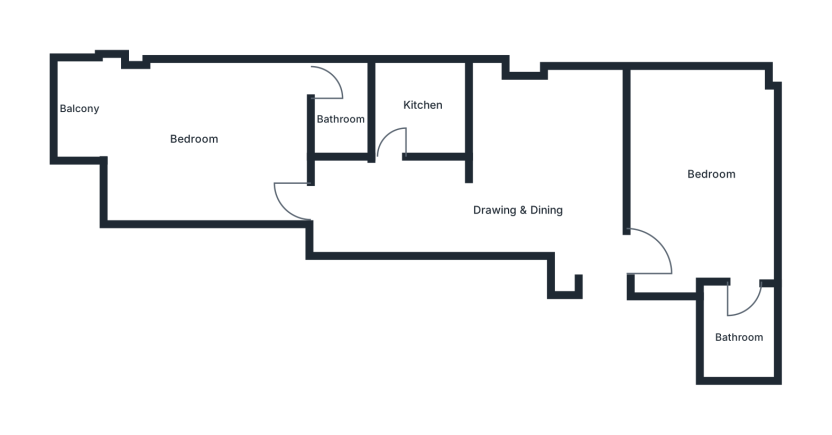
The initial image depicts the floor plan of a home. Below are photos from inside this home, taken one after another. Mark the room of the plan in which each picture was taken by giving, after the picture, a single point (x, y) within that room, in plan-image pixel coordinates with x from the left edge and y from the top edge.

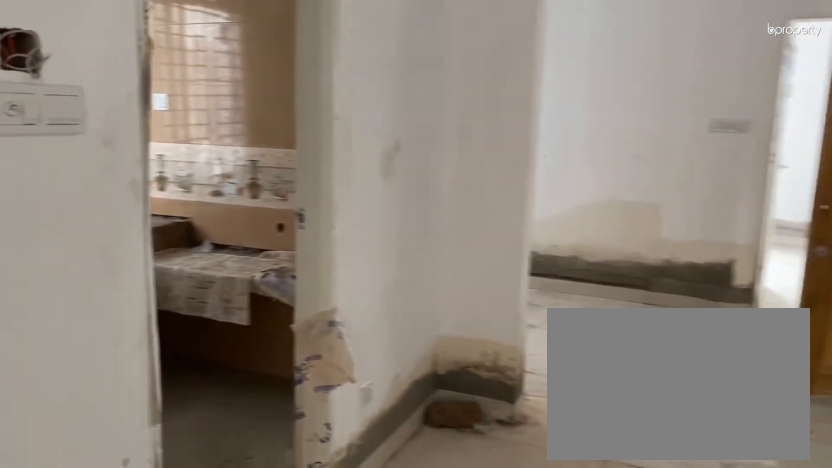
(429, 207)
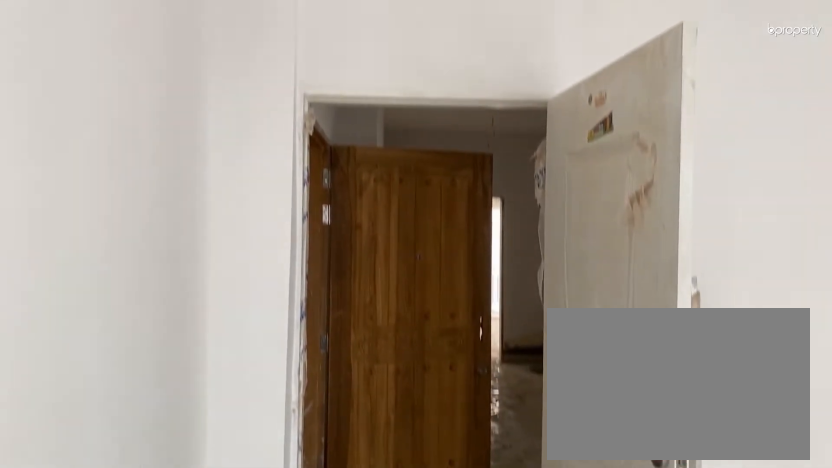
(701, 182)
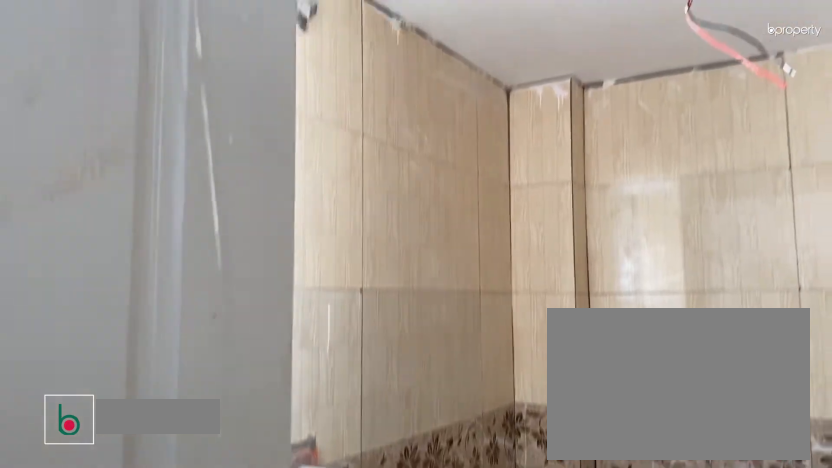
(736, 331)
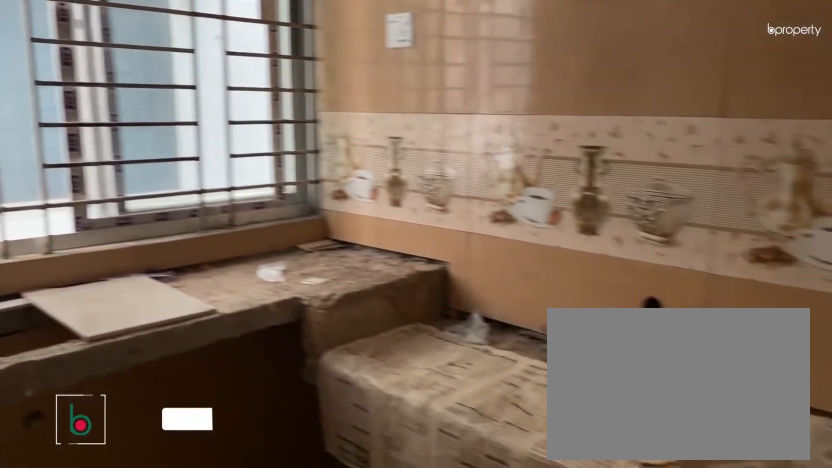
(422, 108)
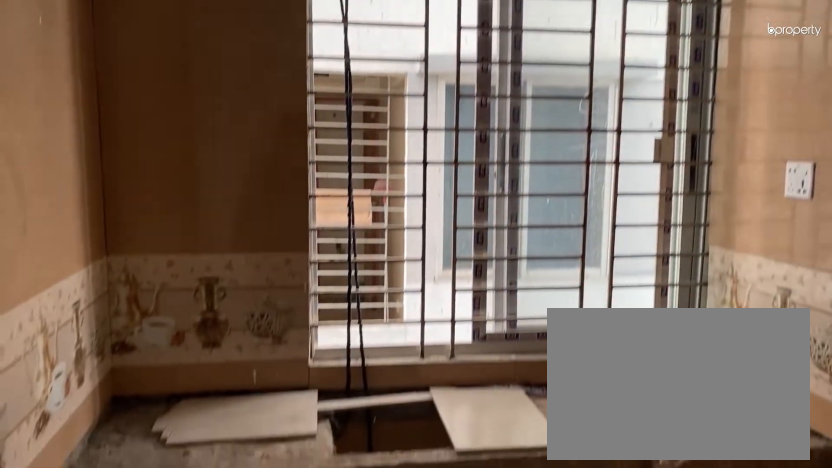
(422, 108)
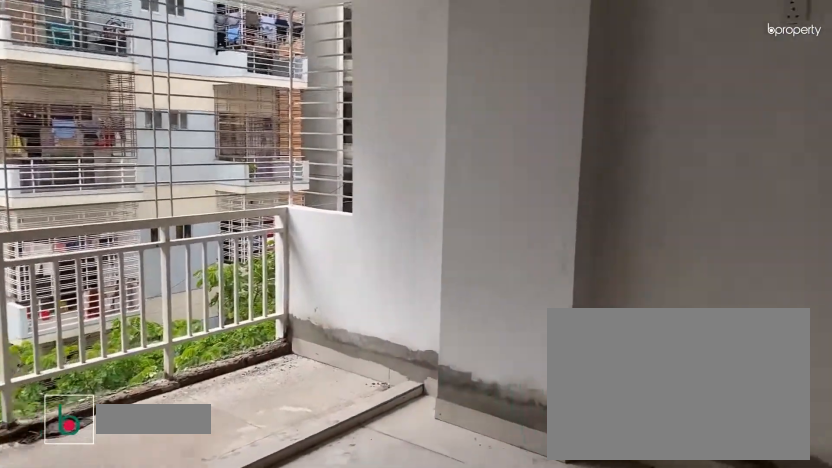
(200, 144)
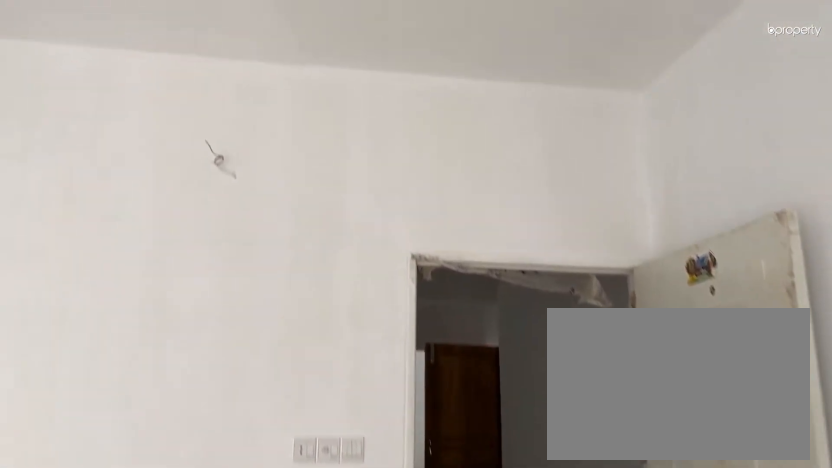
(200, 144)
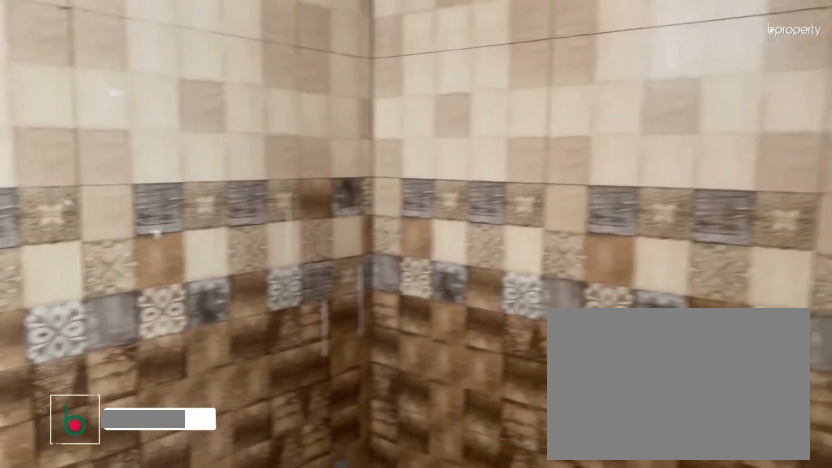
(339, 119)
